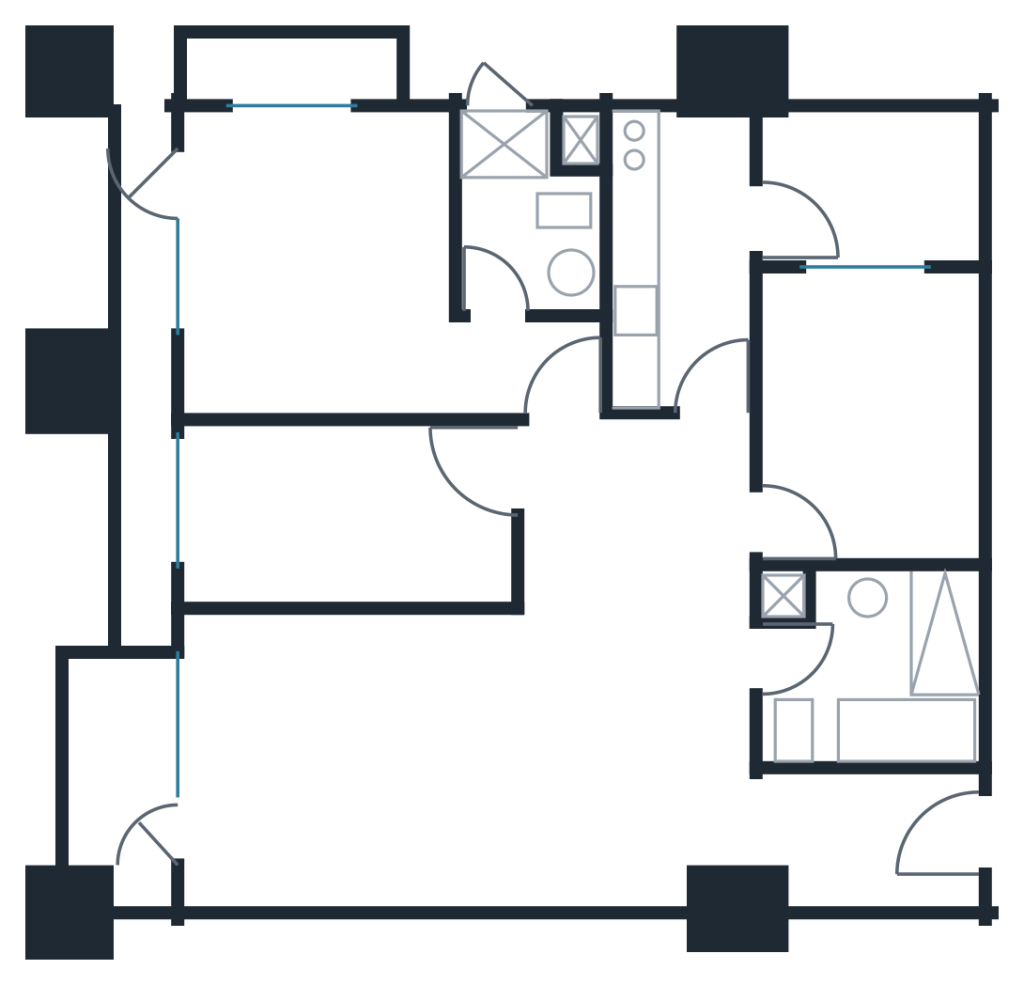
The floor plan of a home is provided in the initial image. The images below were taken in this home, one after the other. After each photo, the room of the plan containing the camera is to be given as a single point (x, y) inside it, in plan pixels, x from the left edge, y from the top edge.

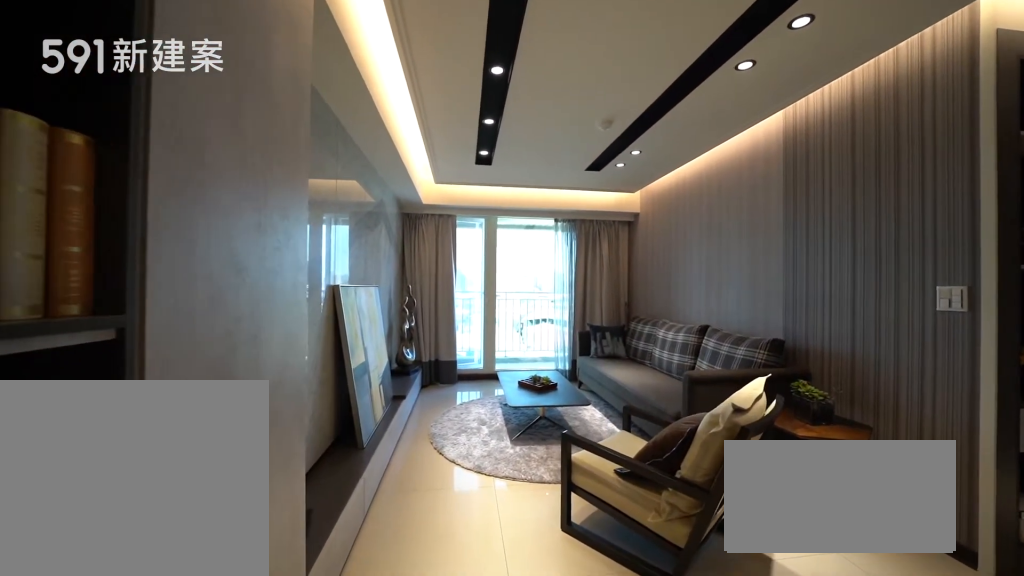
(347, 754)
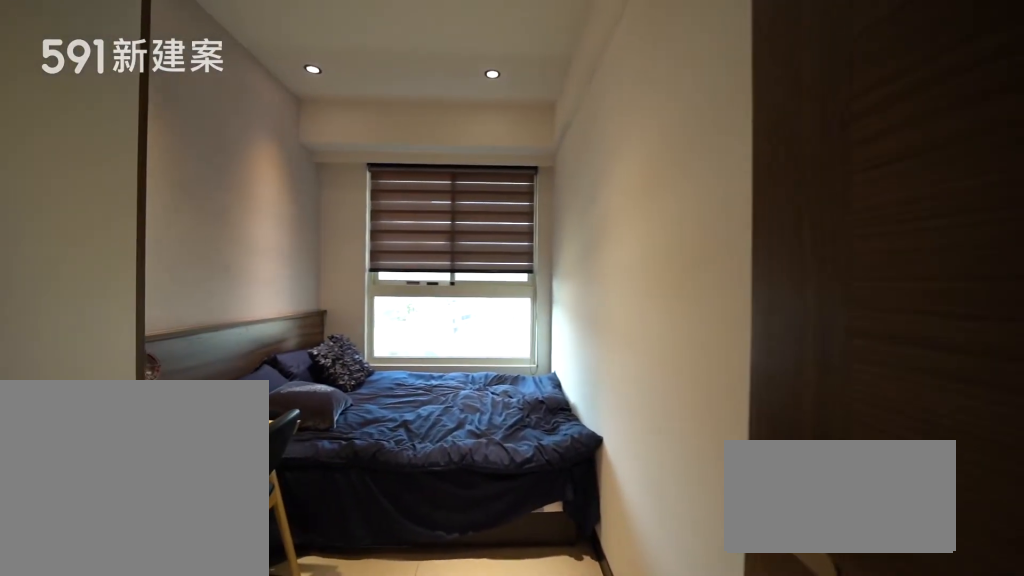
(341, 516)
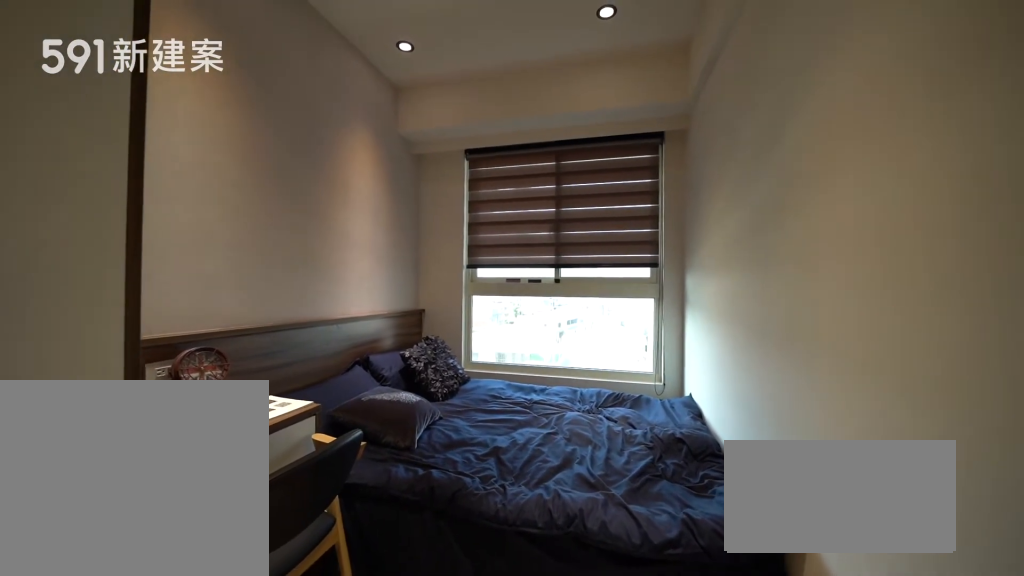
(341, 516)
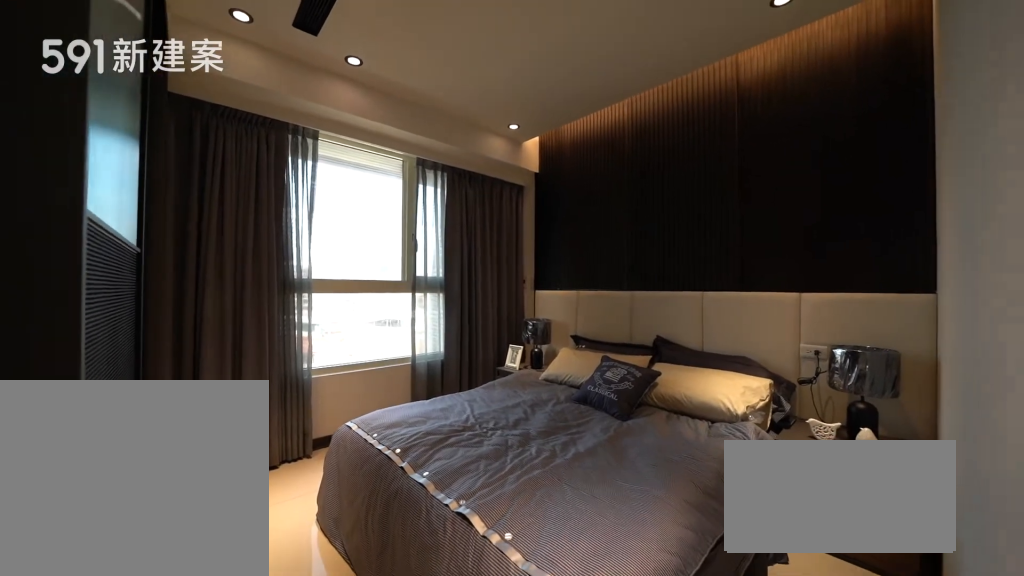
(344, 273)
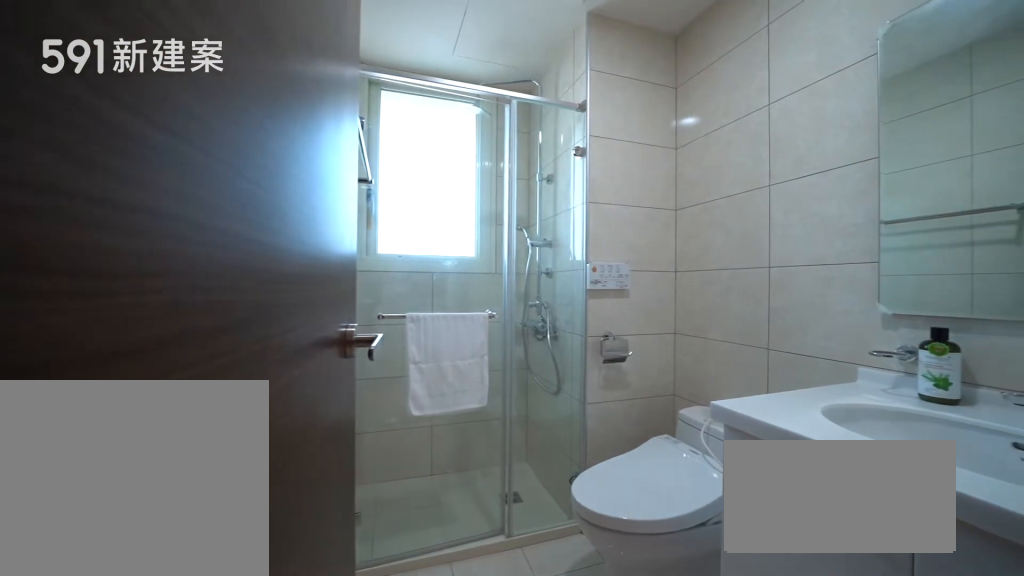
(531, 203)
